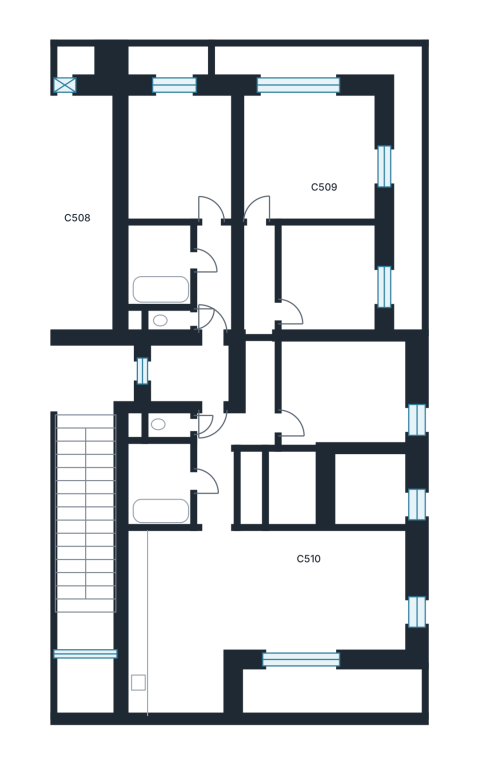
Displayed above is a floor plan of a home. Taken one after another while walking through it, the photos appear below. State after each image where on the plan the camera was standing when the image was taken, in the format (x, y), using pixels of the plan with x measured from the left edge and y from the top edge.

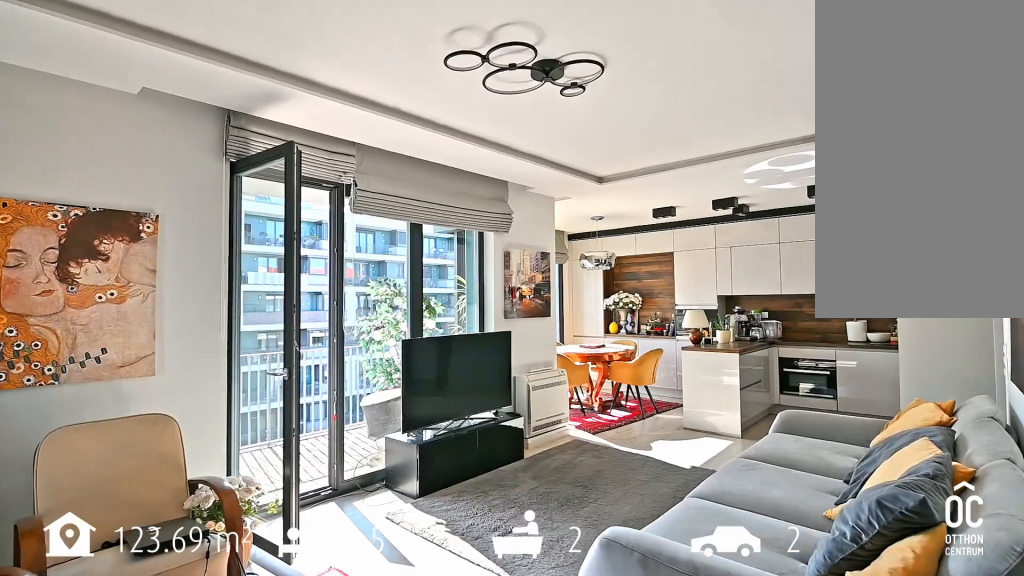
(308, 593)
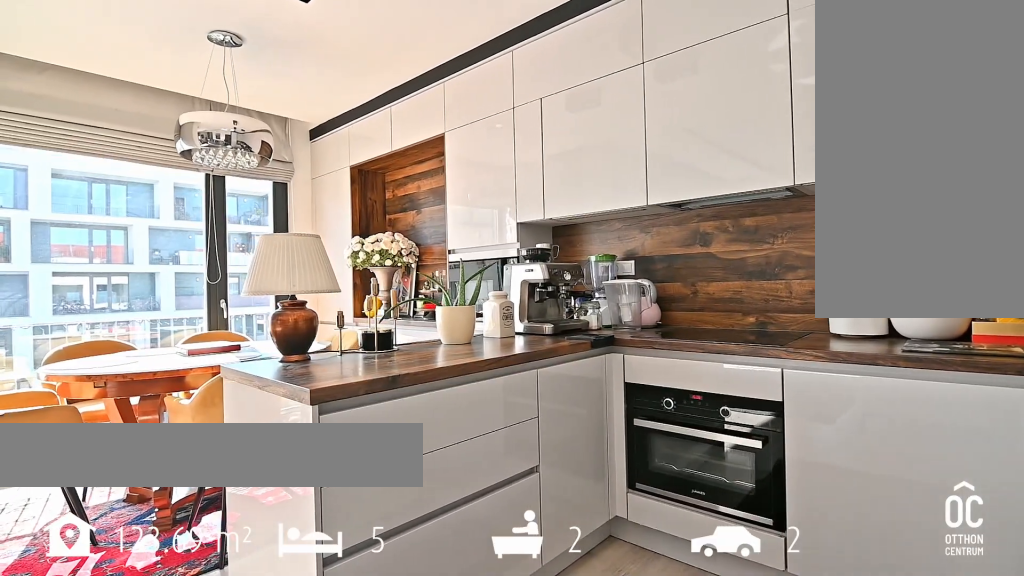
(177, 623)
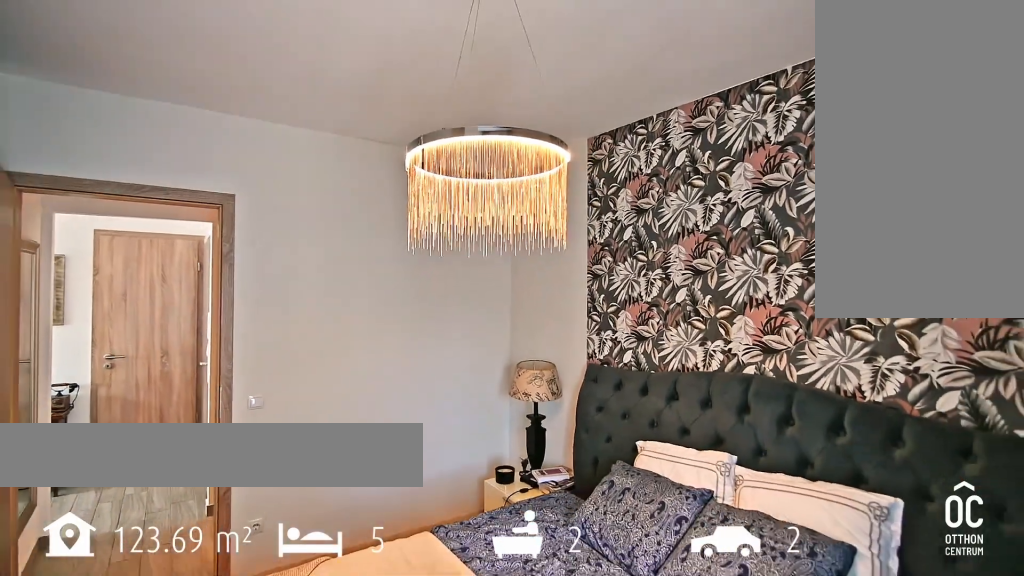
(343, 396)
